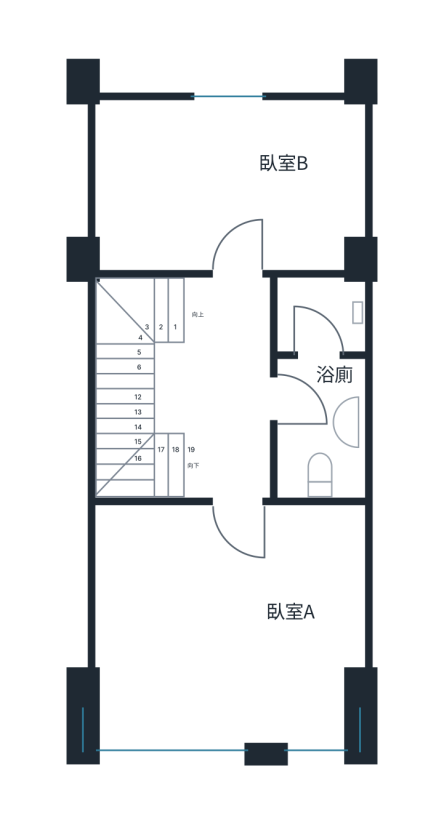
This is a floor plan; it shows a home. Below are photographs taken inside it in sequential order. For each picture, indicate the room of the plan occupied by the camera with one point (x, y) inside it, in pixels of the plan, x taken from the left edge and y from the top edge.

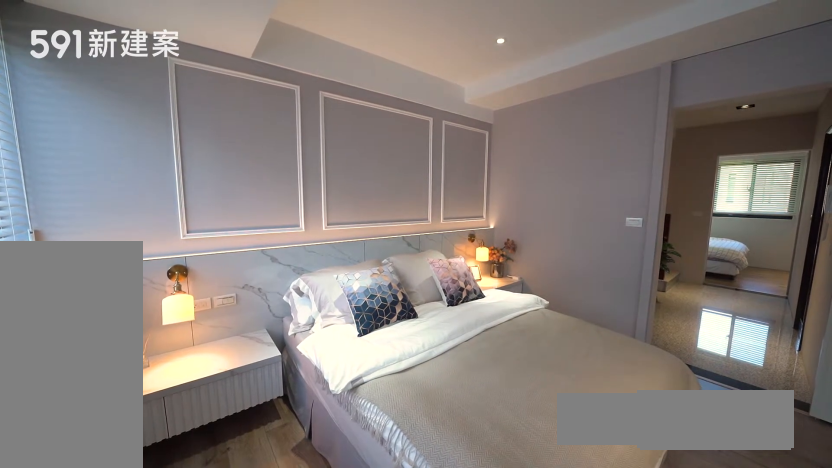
(230, 627)
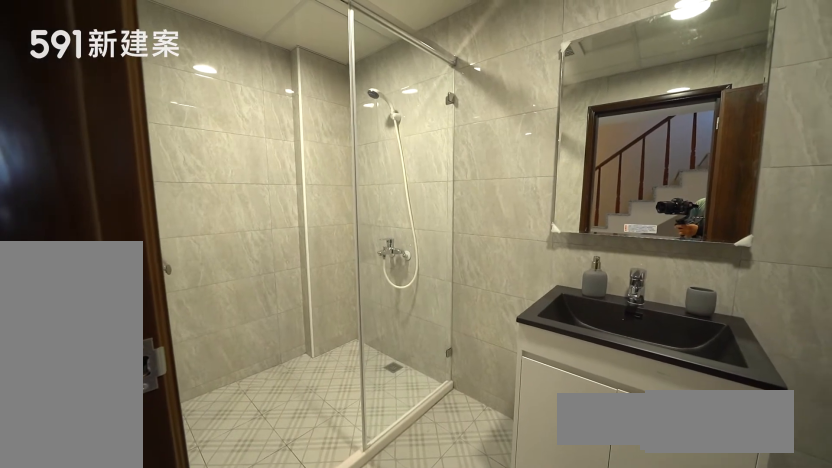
(318, 387)
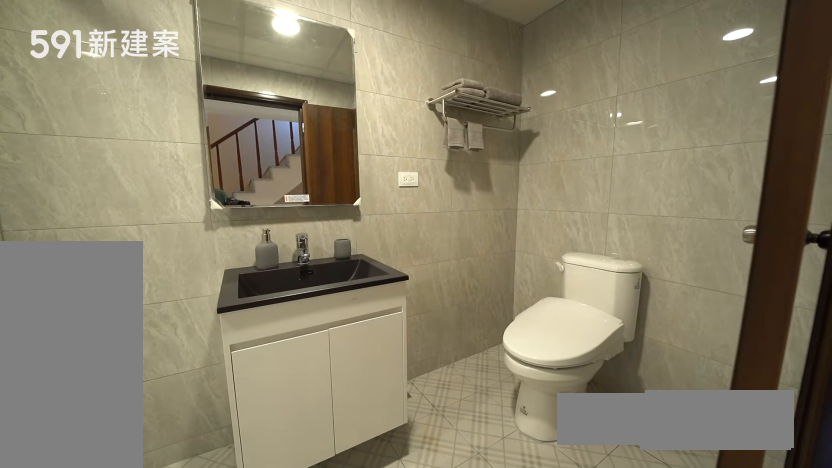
(318, 387)
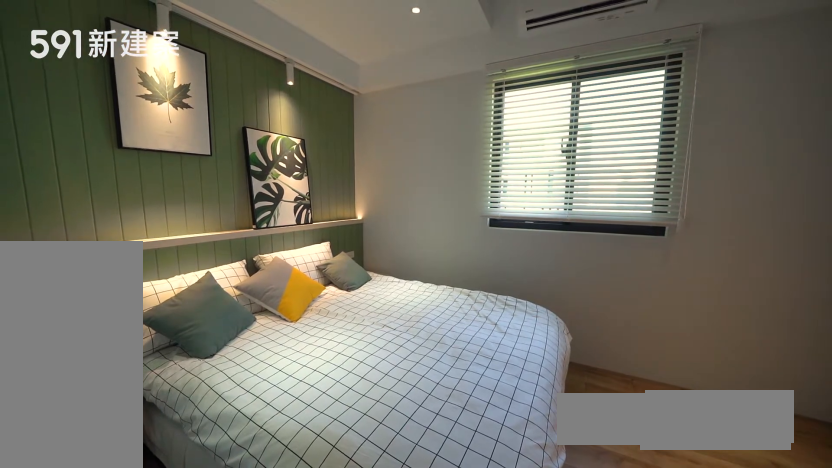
(229, 184)
